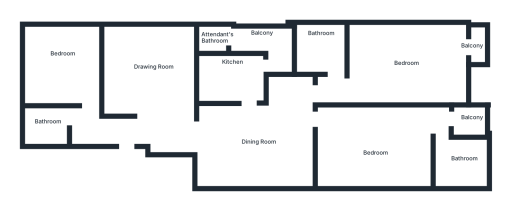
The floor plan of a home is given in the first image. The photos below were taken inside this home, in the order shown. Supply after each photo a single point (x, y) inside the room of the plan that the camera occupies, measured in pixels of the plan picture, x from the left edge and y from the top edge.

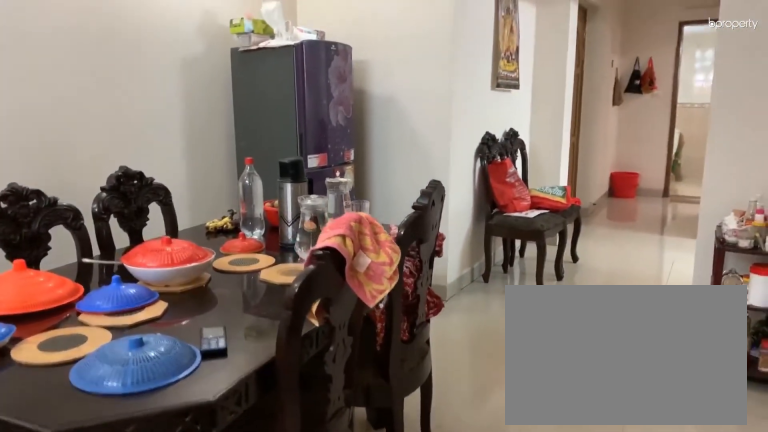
(252, 146)
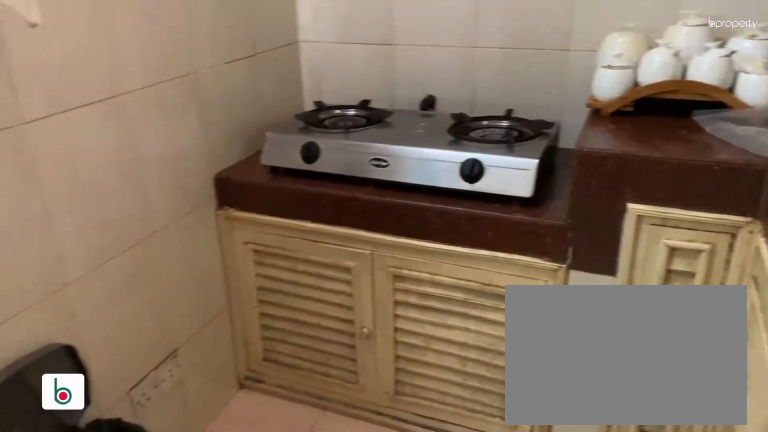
(240, 75)
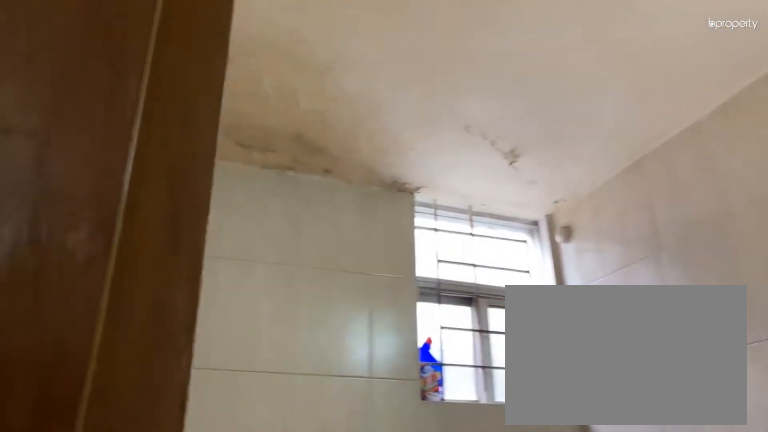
(456, 159)
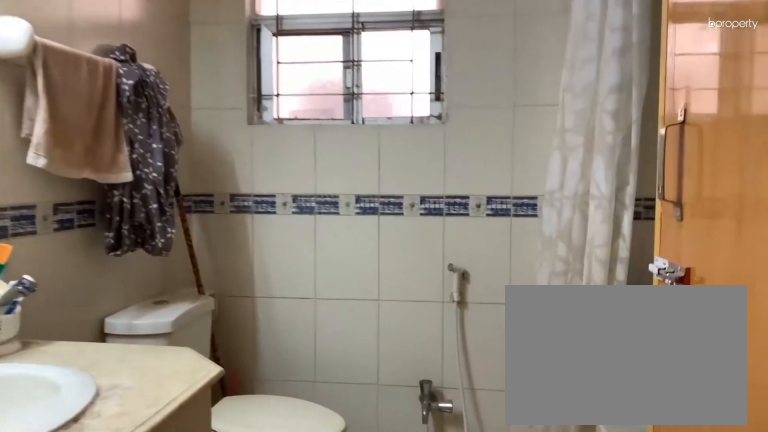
(317, 49)
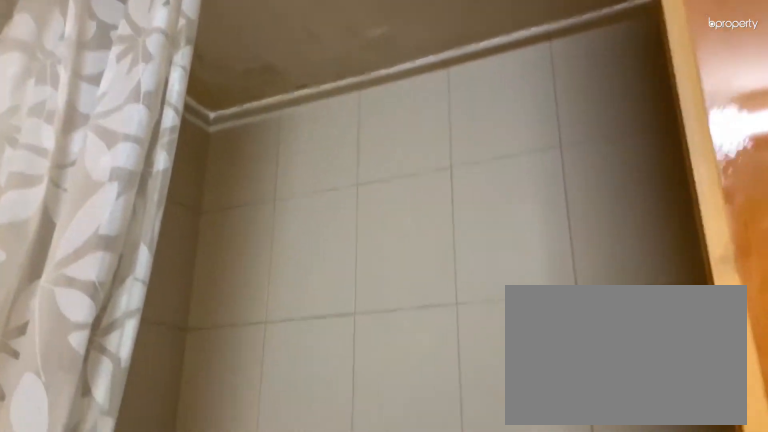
(317, 49)
